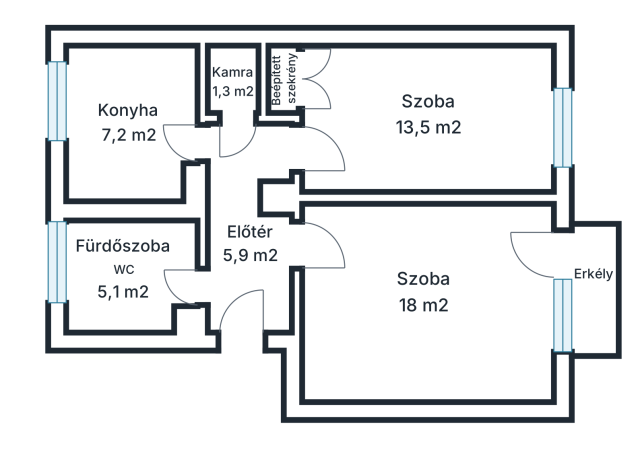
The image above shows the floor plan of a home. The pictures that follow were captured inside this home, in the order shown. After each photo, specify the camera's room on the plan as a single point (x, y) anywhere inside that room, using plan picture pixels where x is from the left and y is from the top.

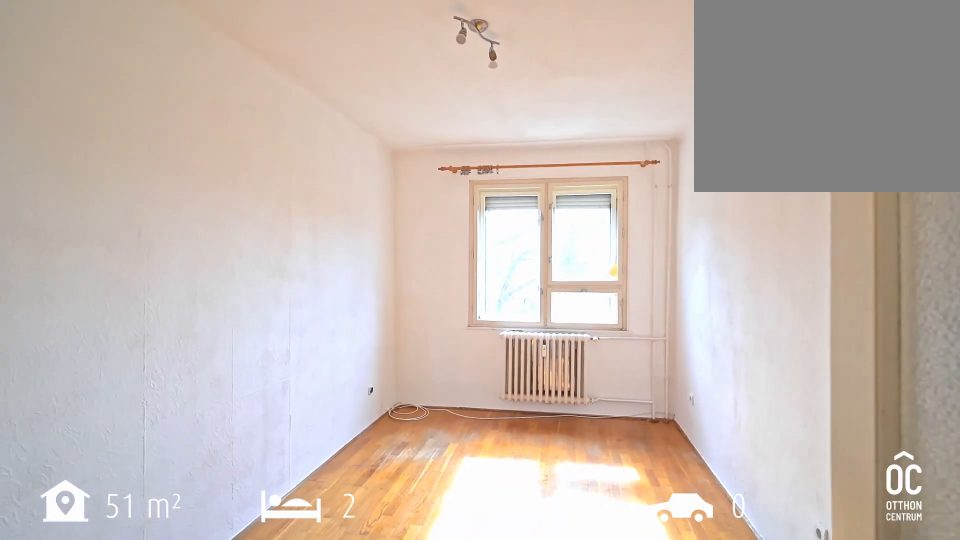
(428, 117)
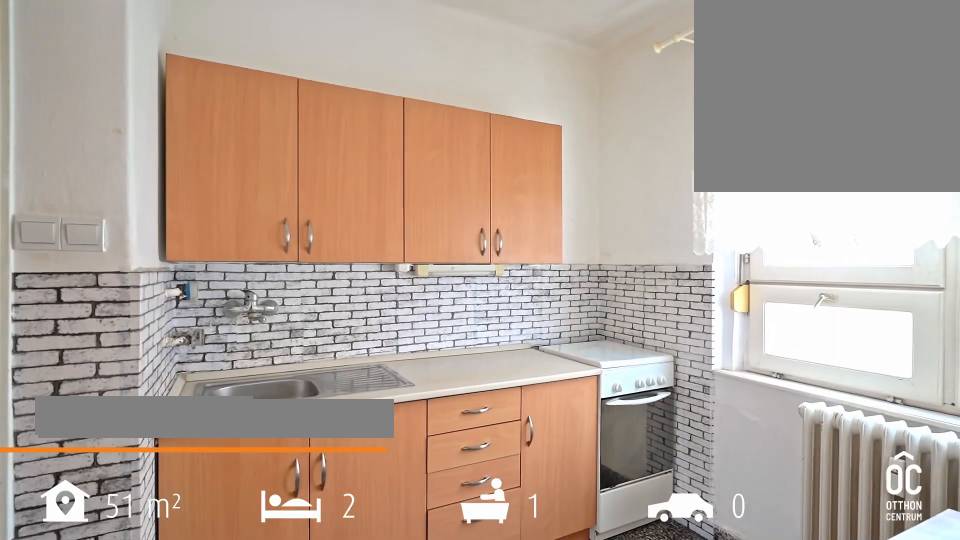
(128, 122)
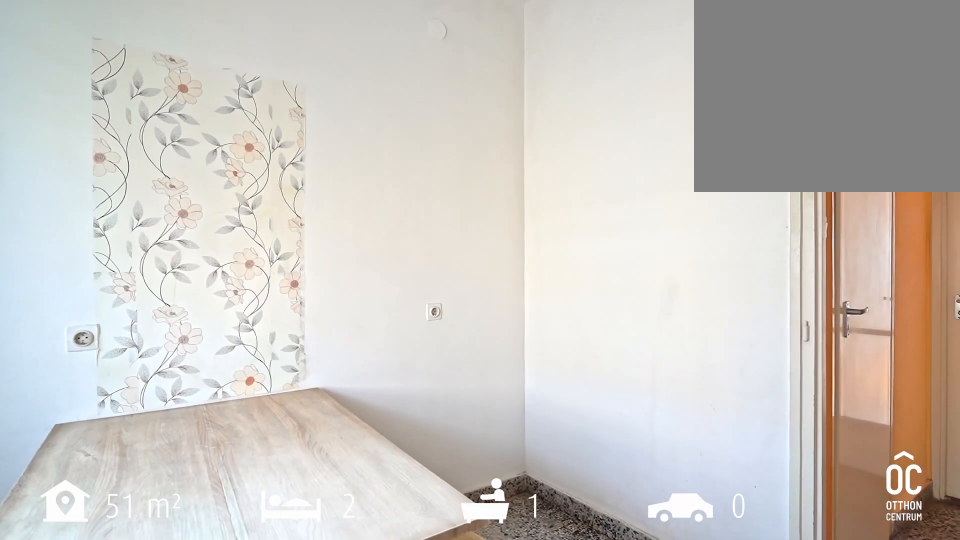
(128, 122)
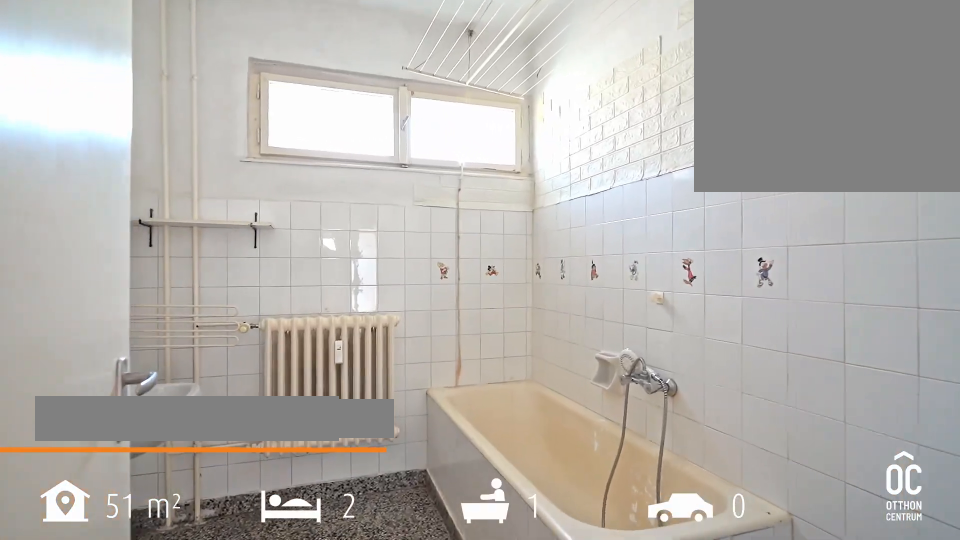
(122, 270)
